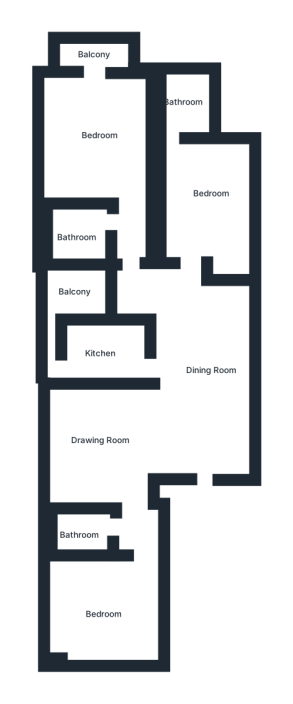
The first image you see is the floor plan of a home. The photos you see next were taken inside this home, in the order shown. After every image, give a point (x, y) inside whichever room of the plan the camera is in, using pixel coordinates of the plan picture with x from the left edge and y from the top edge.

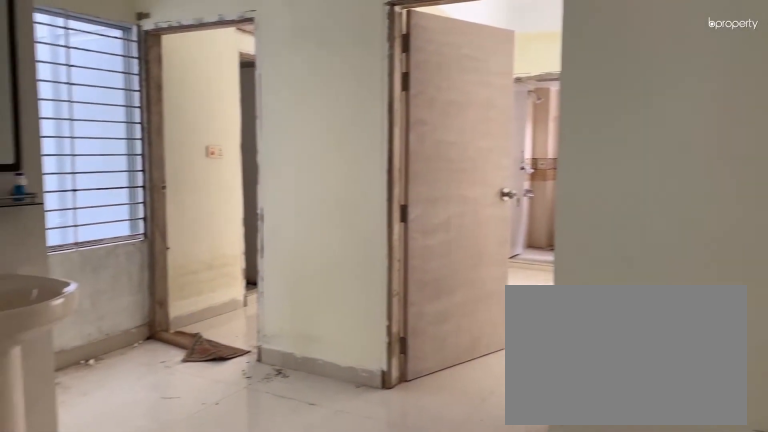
(201, 361)
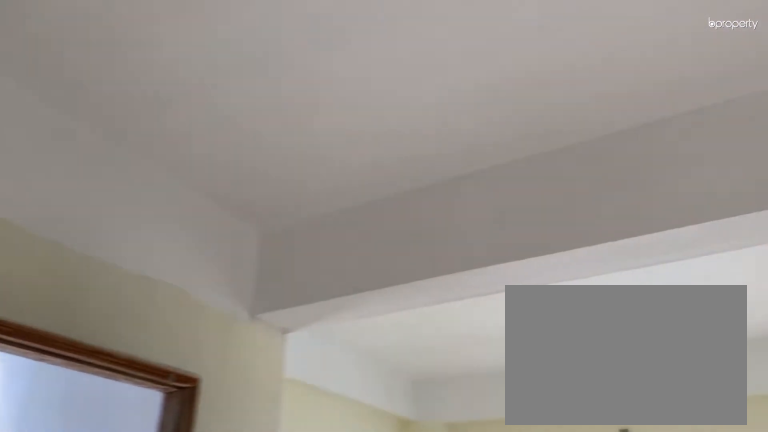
(201, 361)
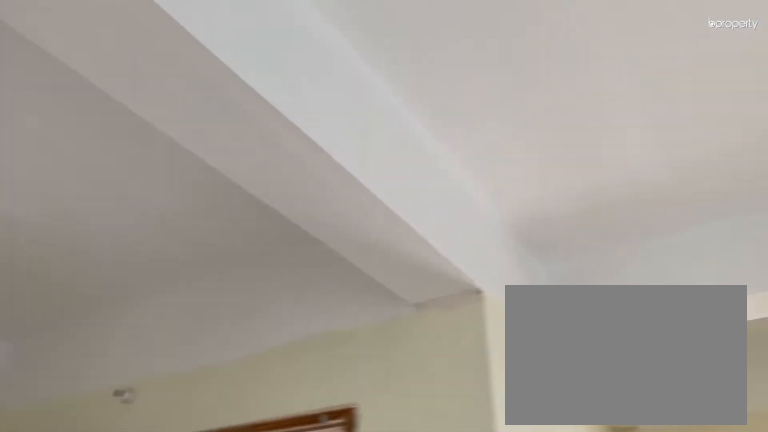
(94, 435)
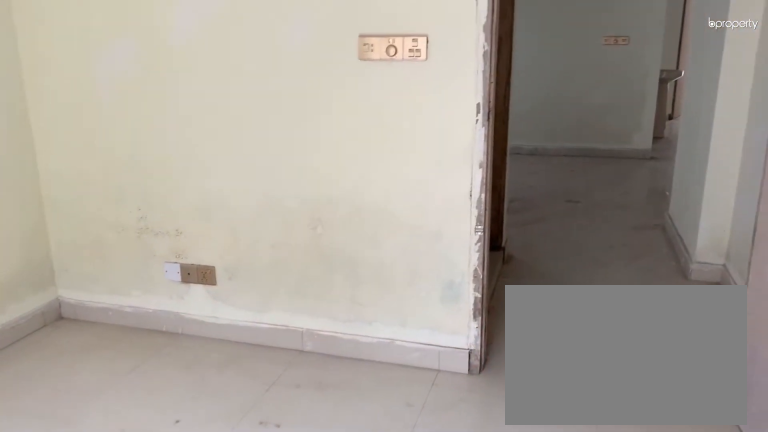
(102, 611)
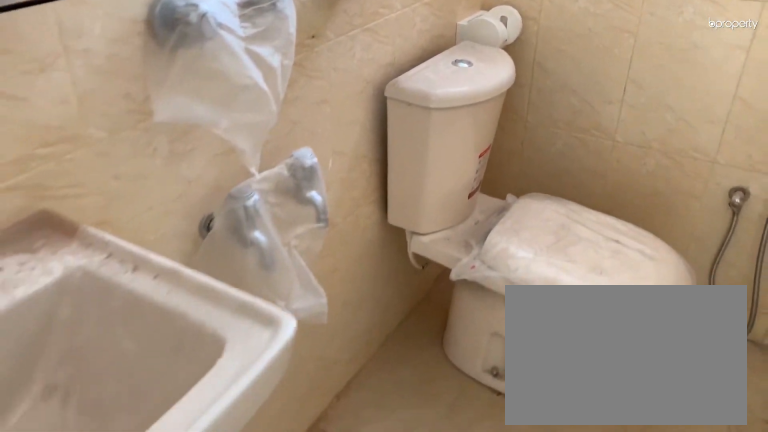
(85, 528)
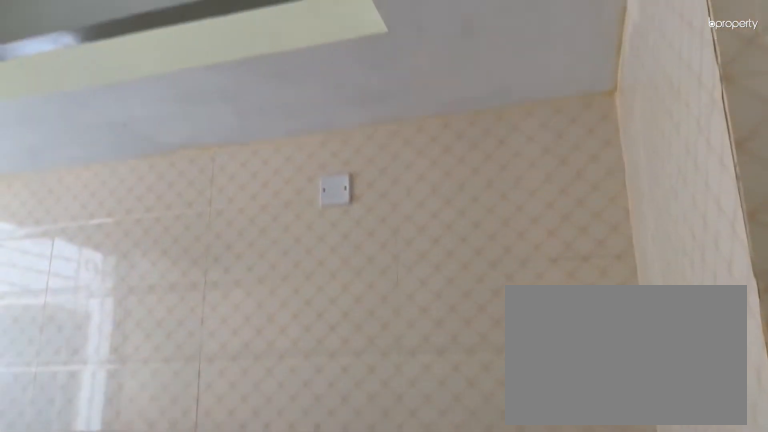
(104, 349)
